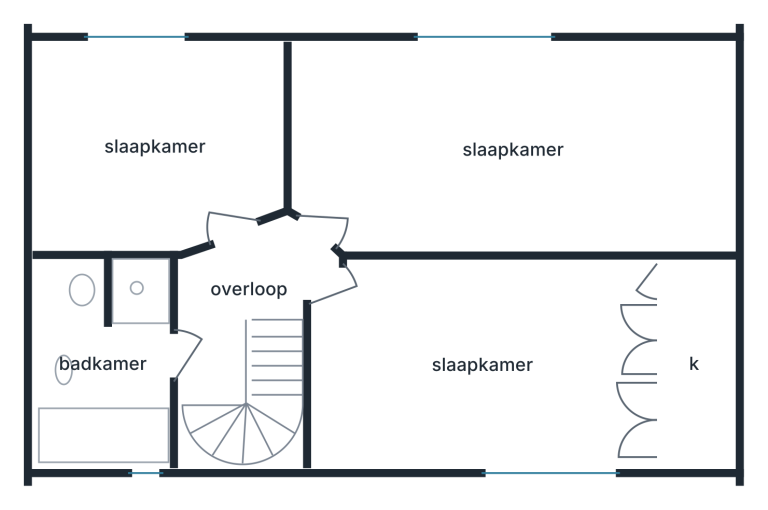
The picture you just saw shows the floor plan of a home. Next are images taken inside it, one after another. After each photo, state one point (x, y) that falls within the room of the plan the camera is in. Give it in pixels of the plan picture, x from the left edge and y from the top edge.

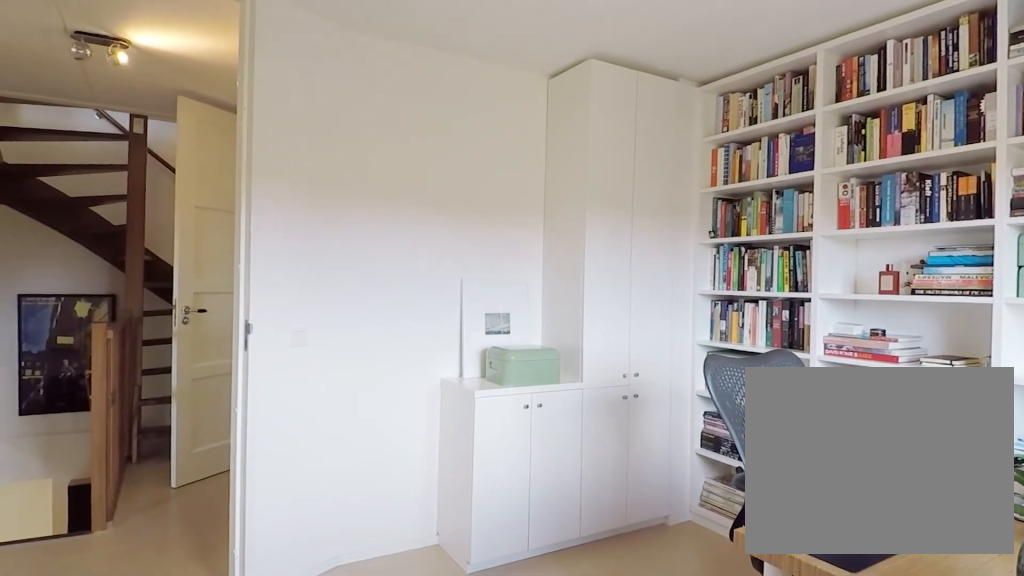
(159, 151)
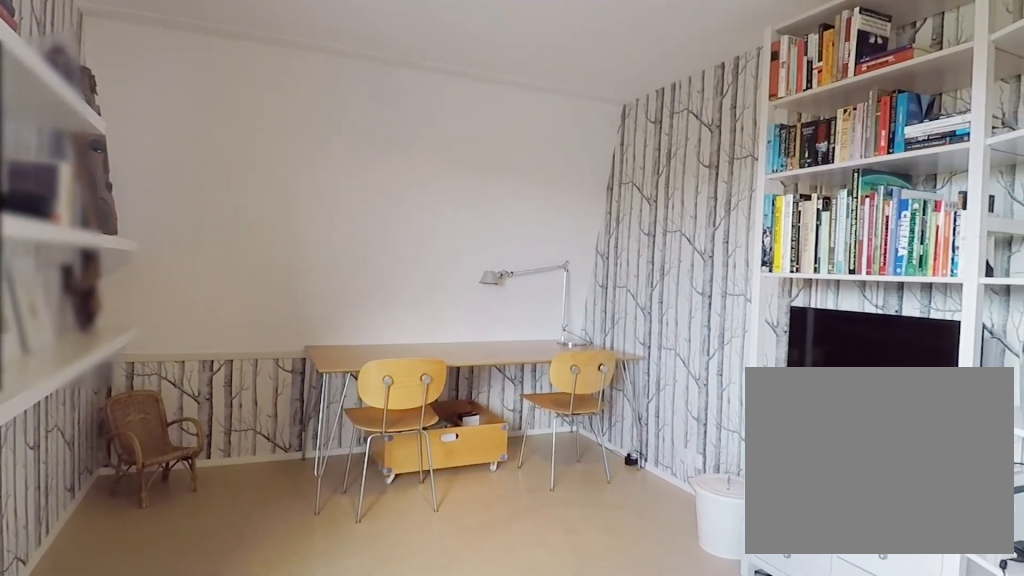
(503, 146)
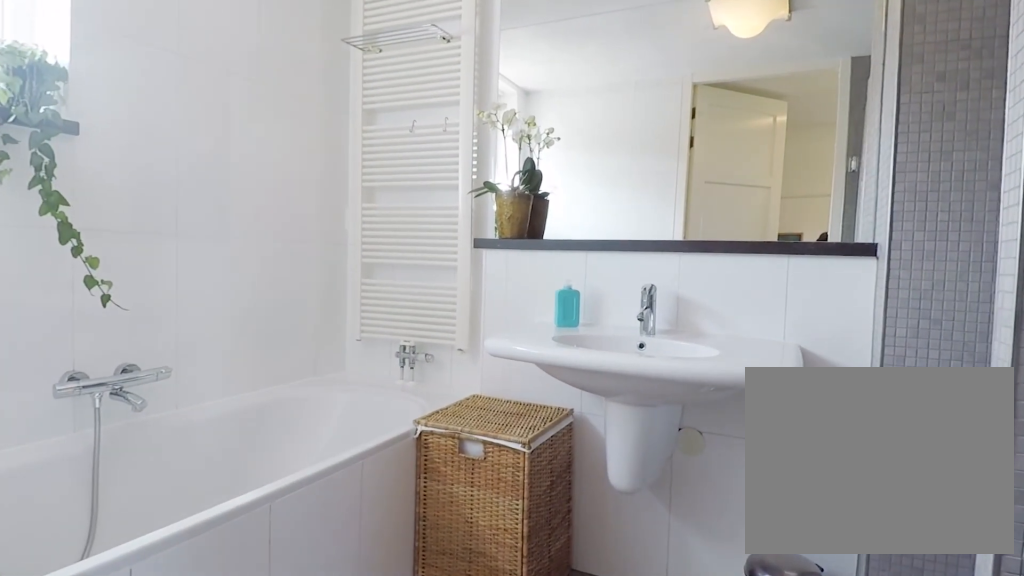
(108, 346)
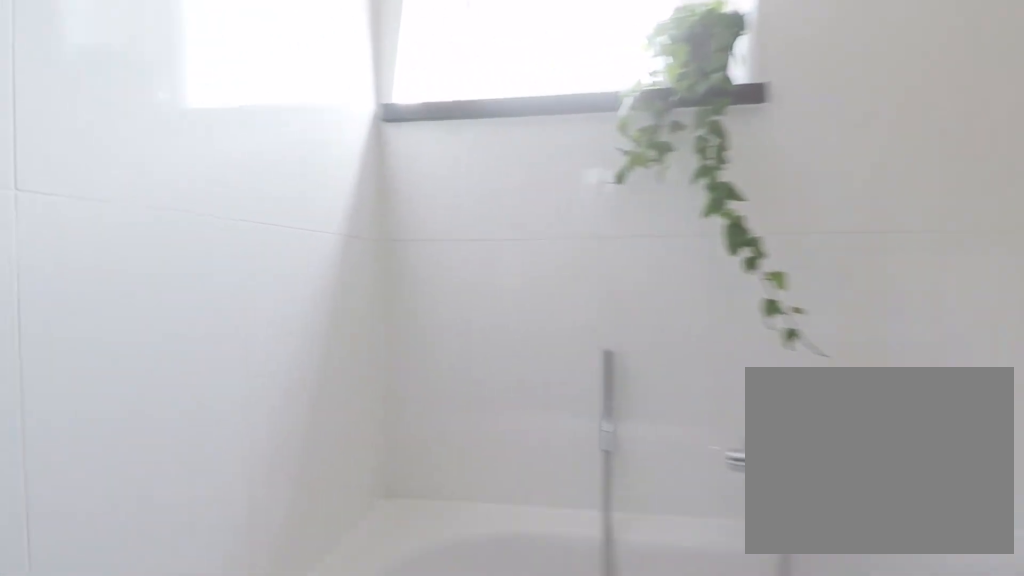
(108, 346)
